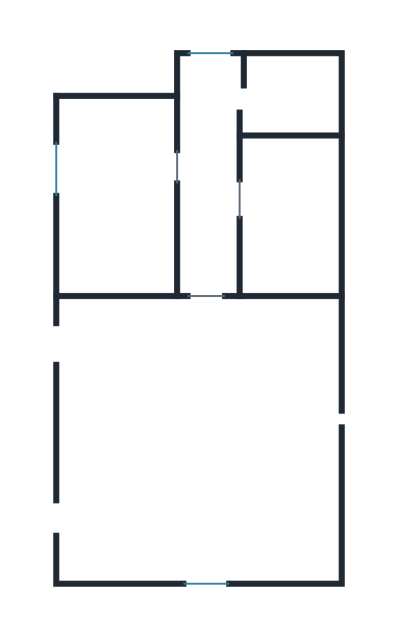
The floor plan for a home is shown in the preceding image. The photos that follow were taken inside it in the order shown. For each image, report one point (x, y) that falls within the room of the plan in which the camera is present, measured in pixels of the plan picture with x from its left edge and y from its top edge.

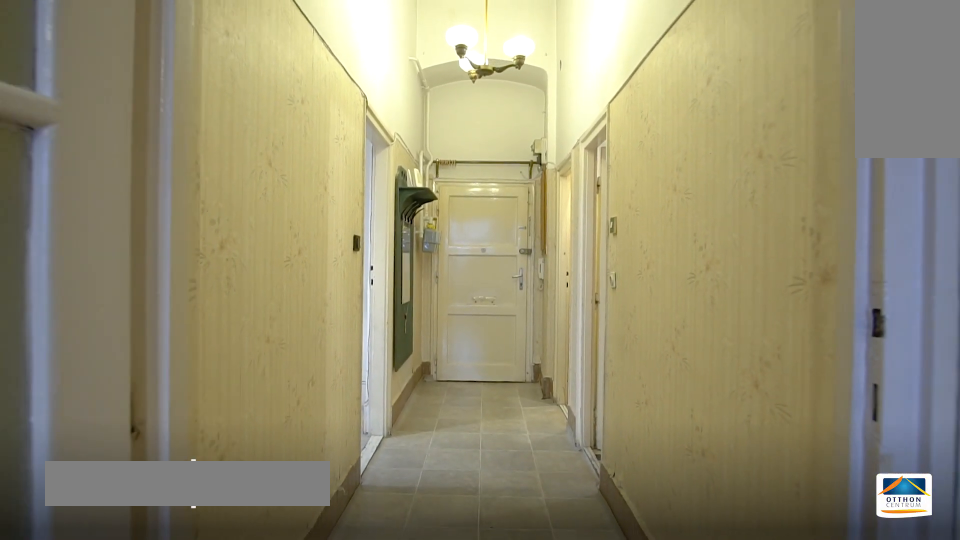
(210, 201)
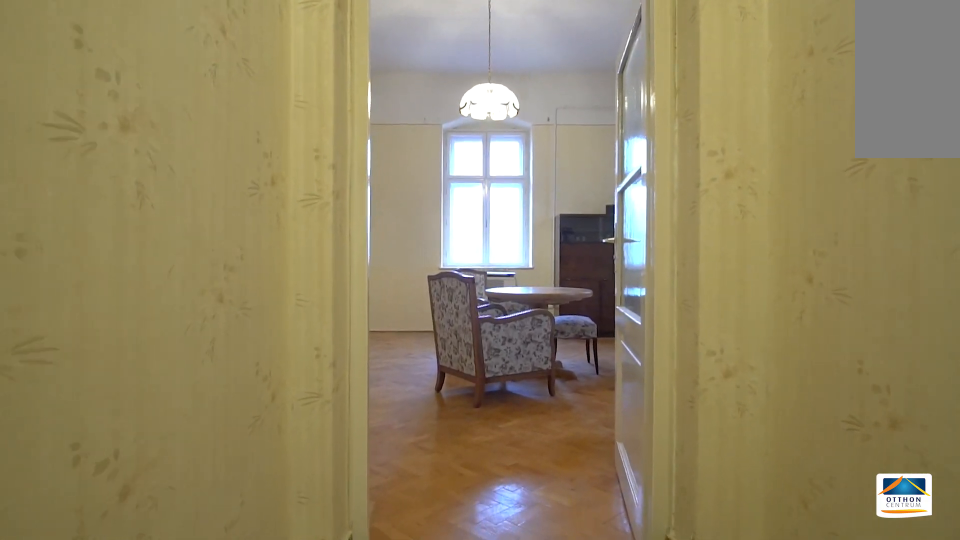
(210, 202)
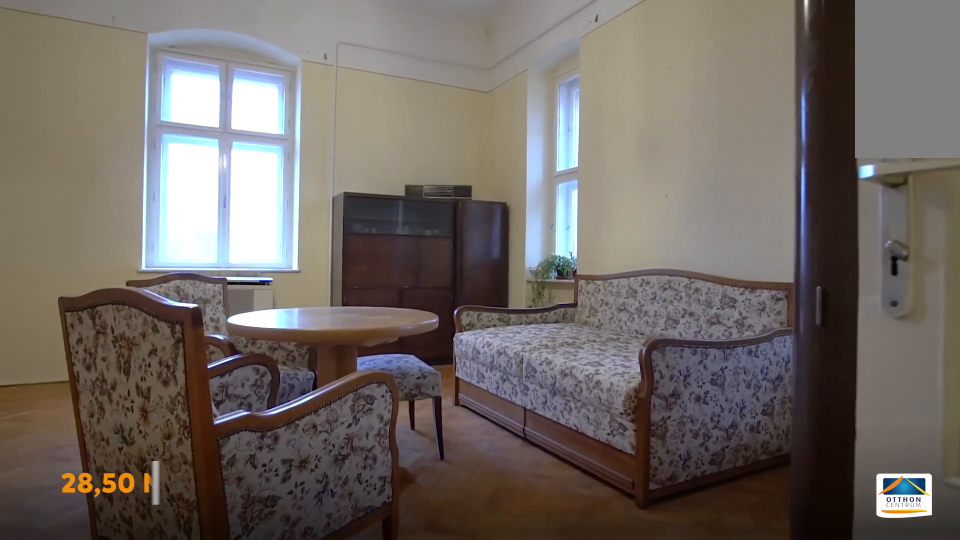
(217, 446)
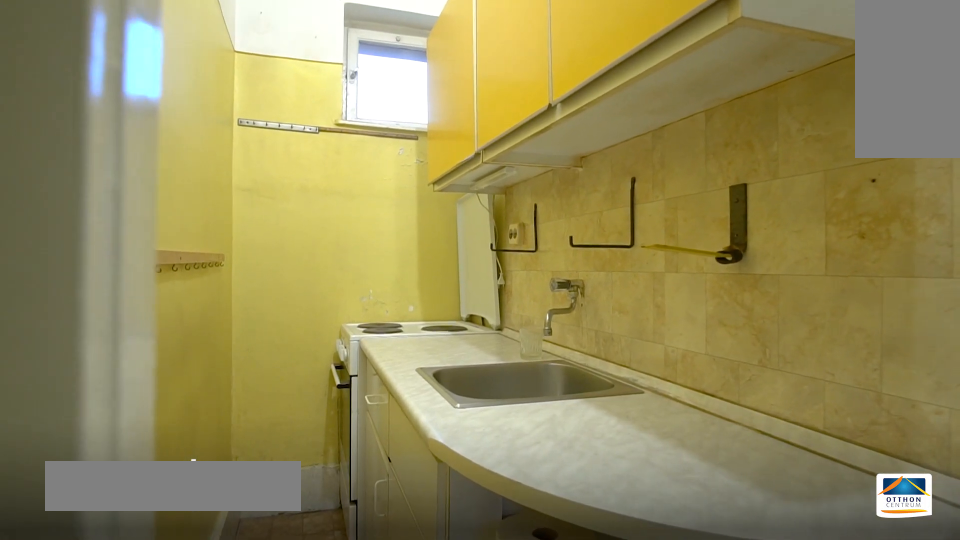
(293, 92)
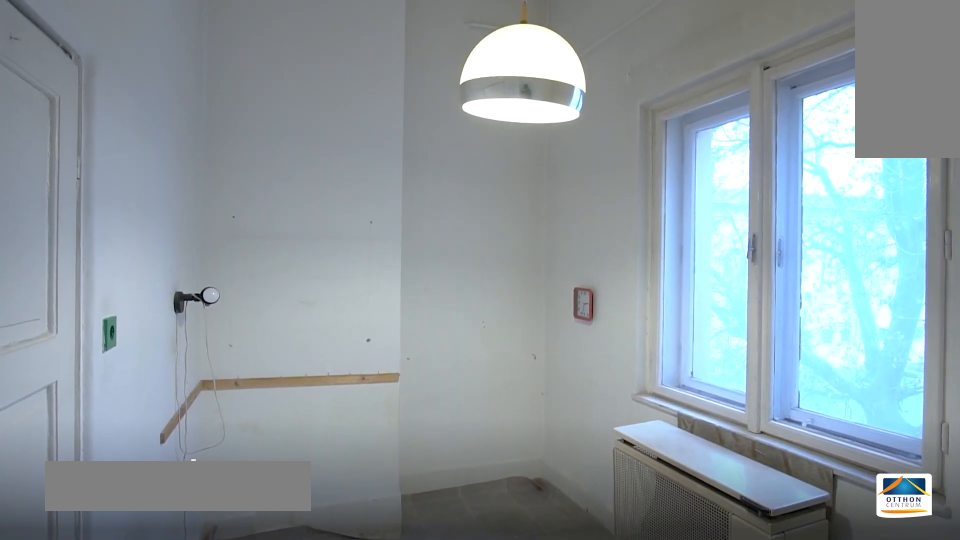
(114, 208)
